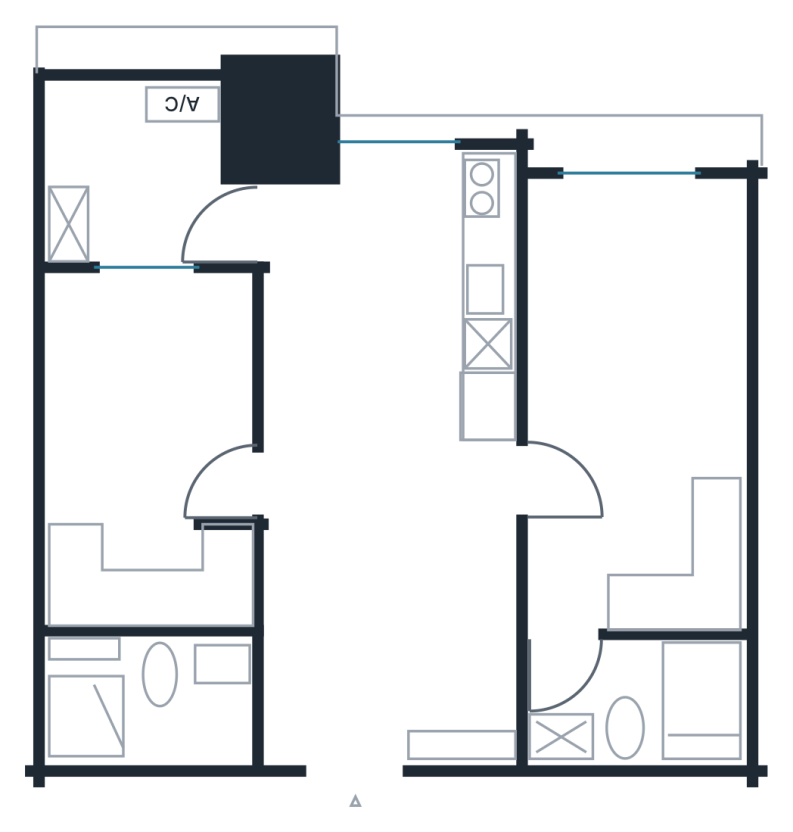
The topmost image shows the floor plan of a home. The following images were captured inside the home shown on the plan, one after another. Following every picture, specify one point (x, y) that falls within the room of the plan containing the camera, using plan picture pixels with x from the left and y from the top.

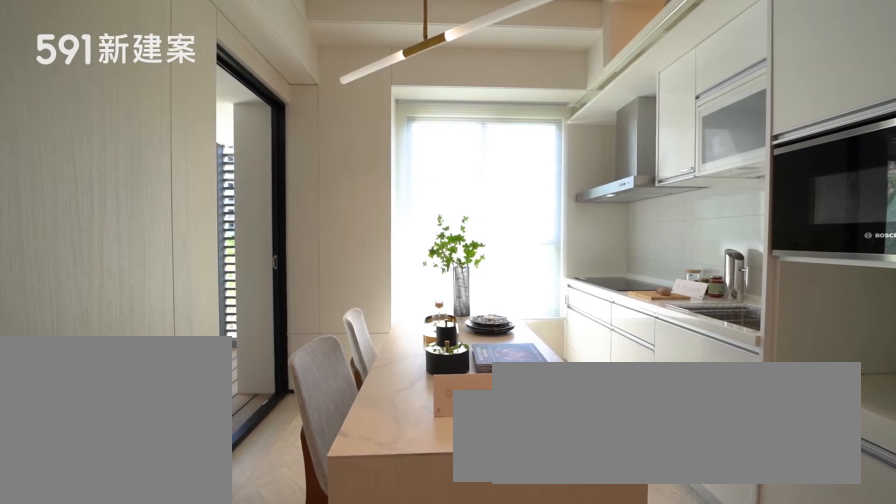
(355, 286)
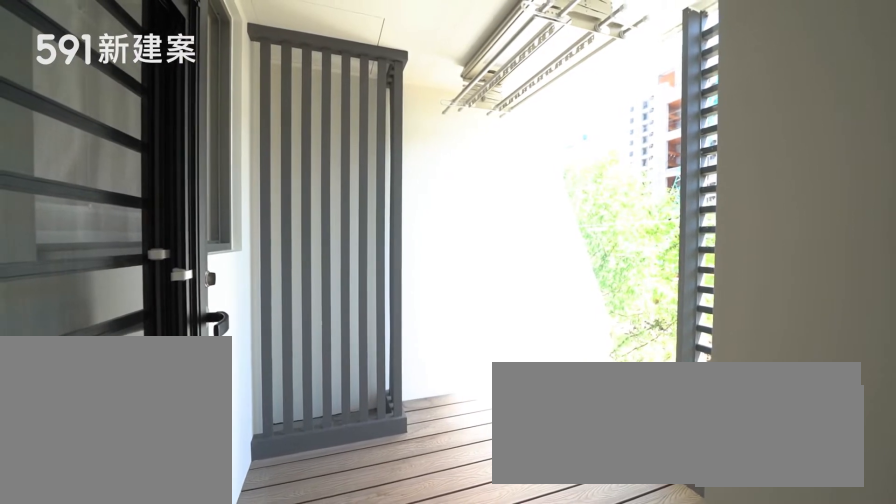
(150, 165)
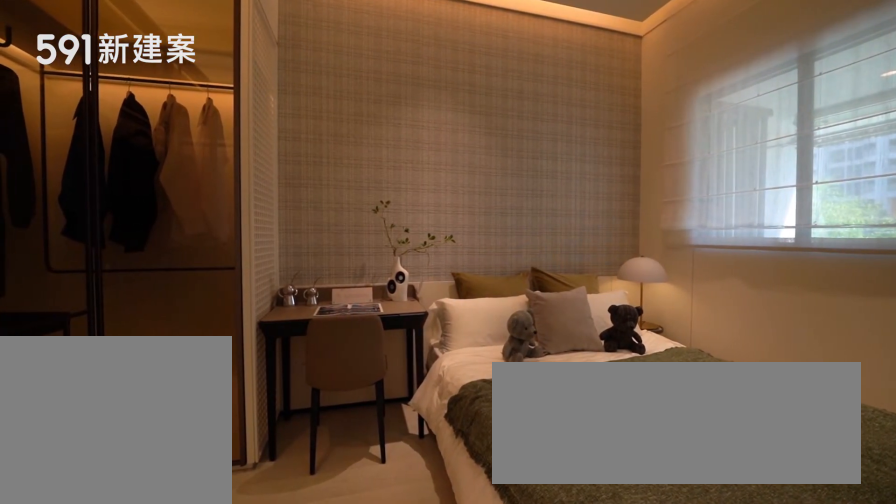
(144, 447)
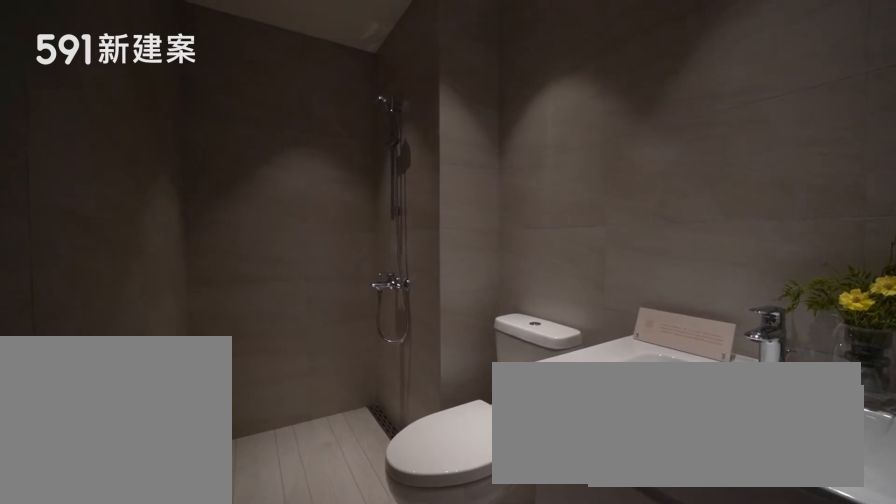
(148, 704)
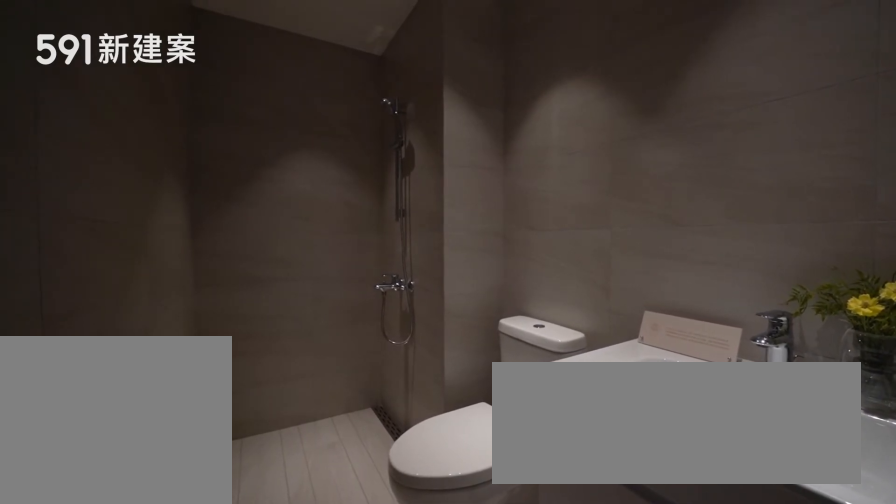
(148, 704)
